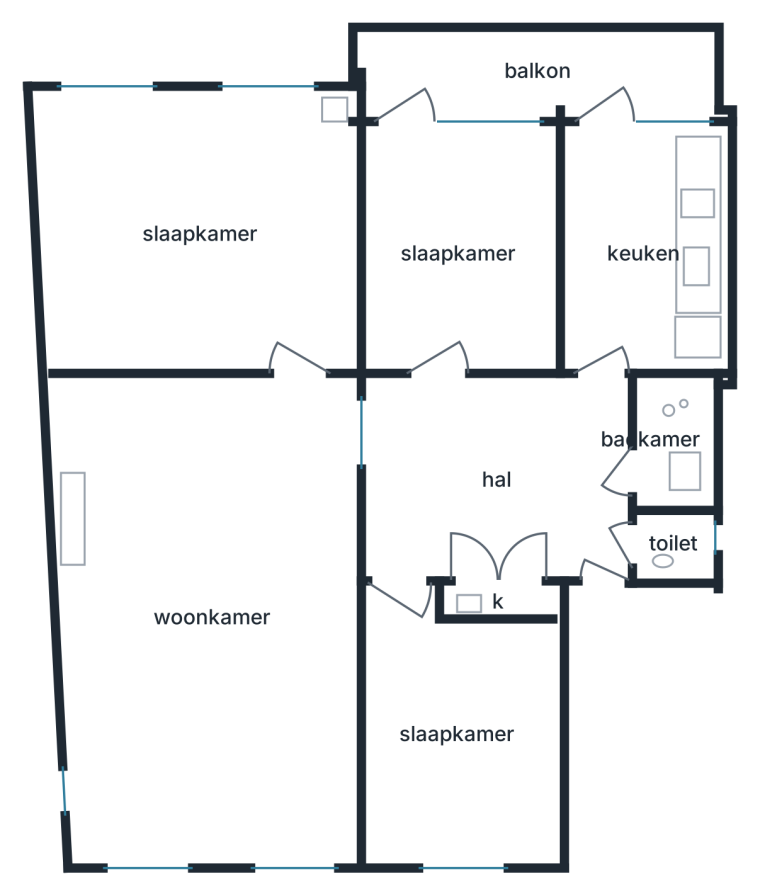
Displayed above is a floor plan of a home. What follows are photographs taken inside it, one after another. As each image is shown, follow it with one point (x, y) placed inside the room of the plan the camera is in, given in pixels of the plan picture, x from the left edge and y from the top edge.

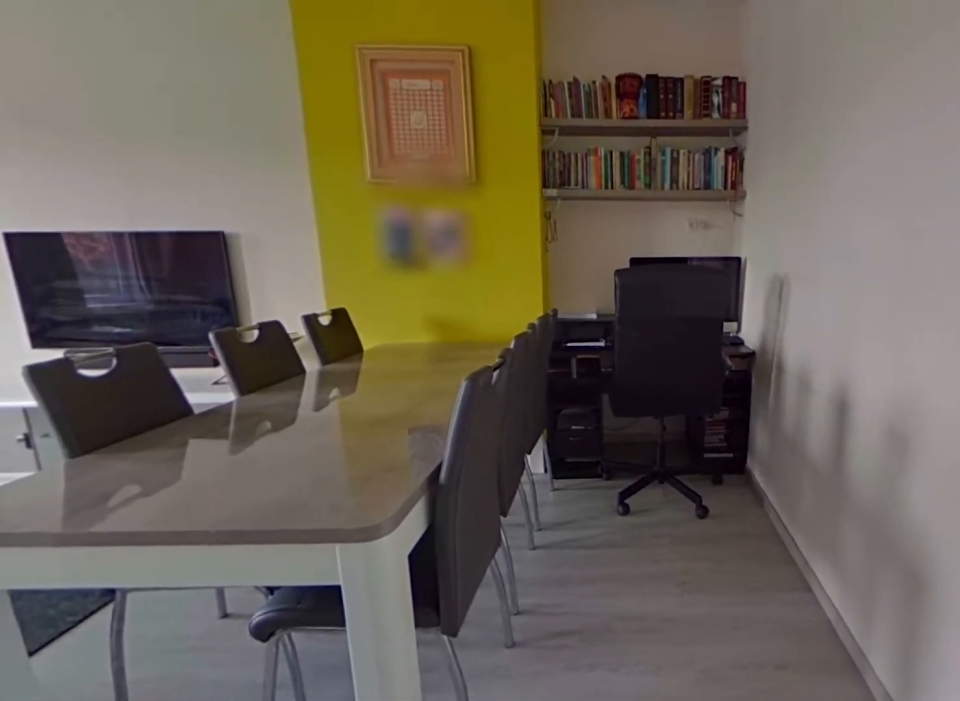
(213, 618)
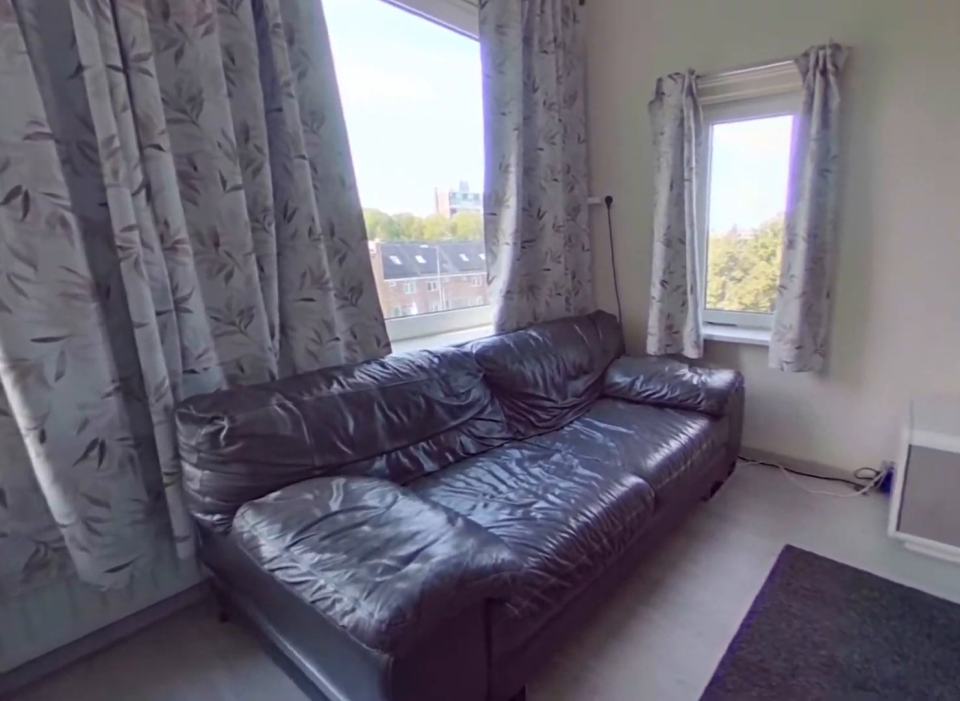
(213, 618)
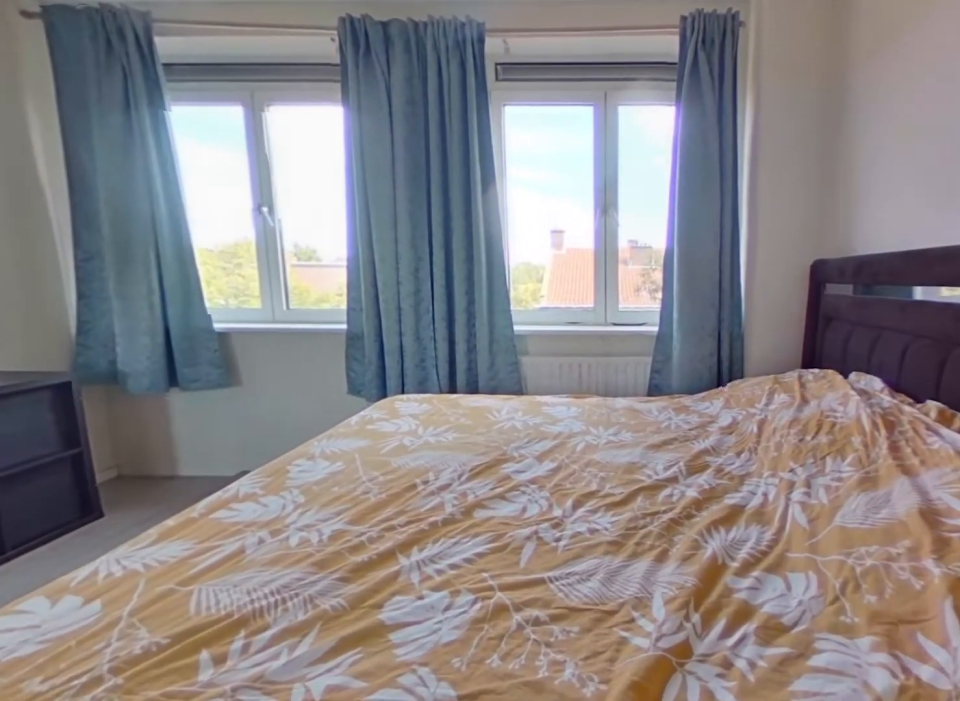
(199, 232)
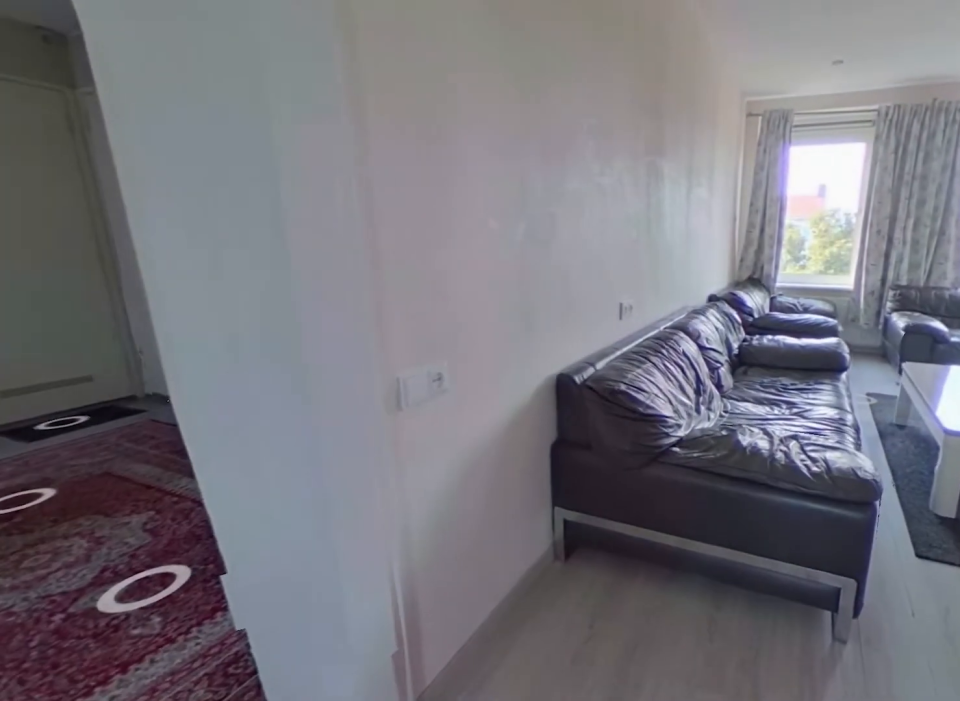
(213, 618)
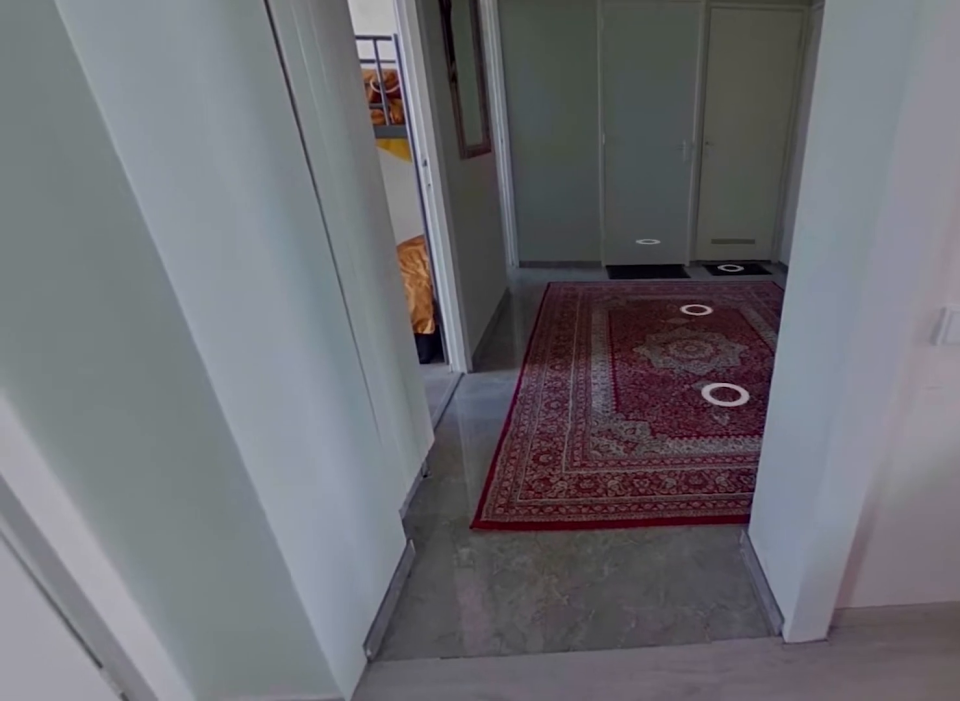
(213, 618)
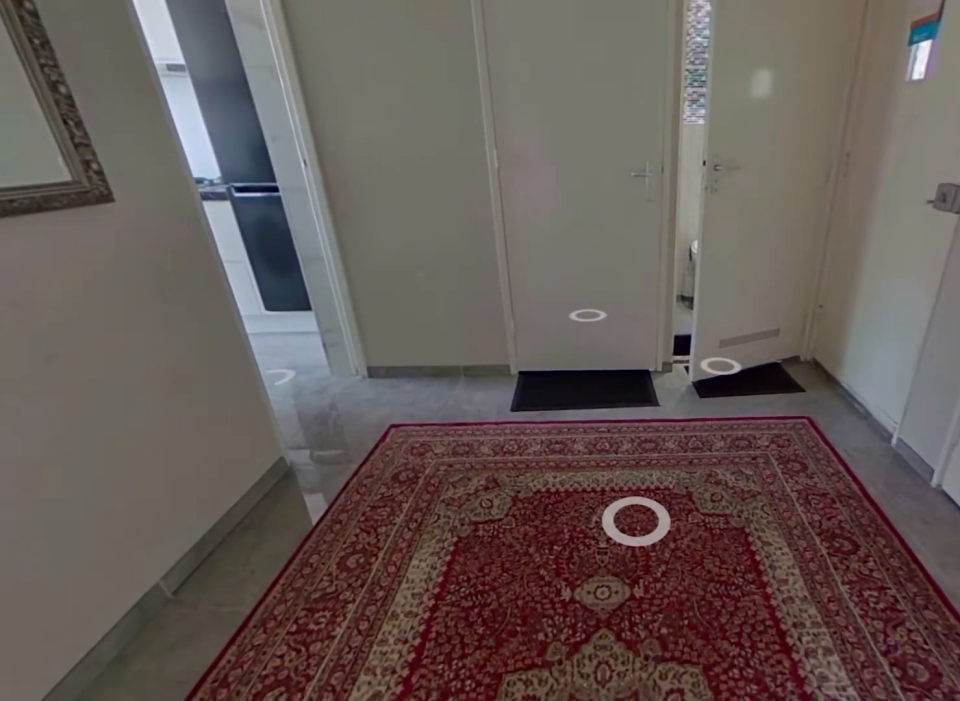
(494, 473)
